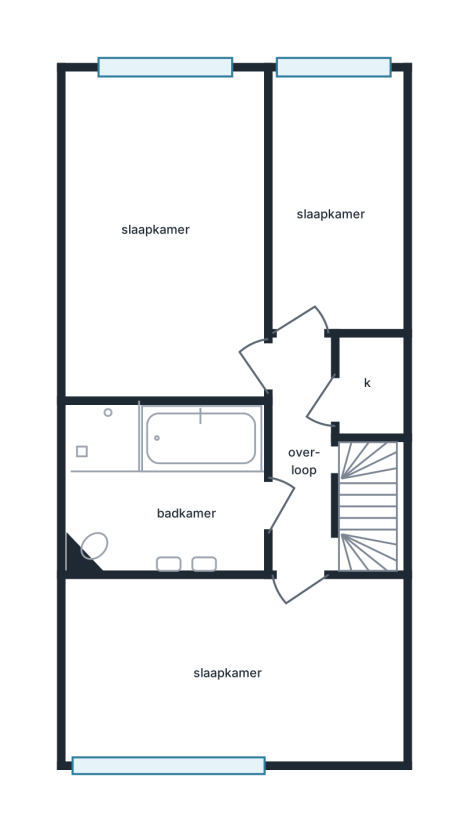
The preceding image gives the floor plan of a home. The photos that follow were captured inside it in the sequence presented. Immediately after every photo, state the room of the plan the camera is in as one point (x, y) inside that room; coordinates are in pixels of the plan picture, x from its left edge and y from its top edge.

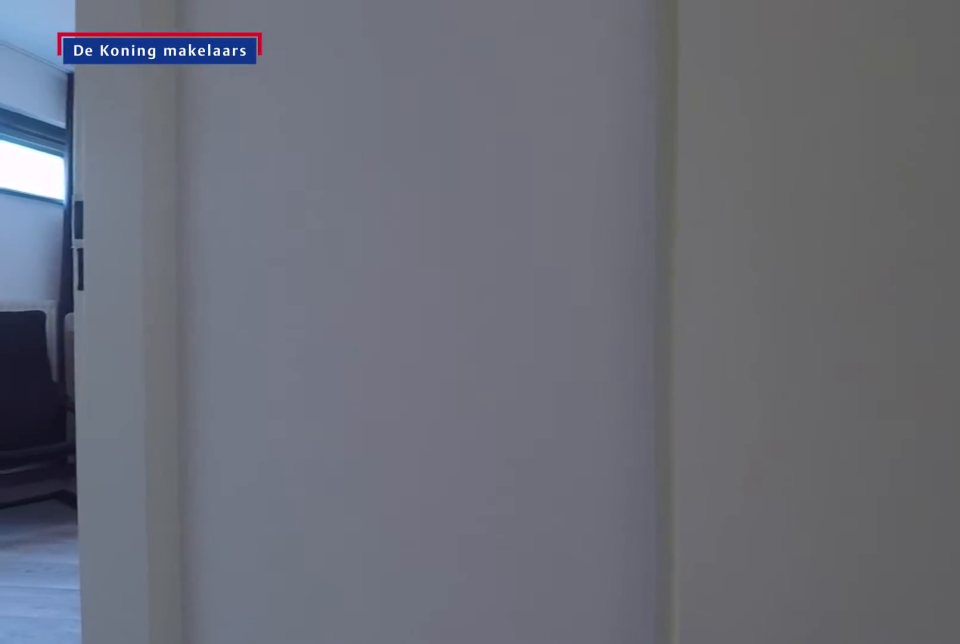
(306, 476)
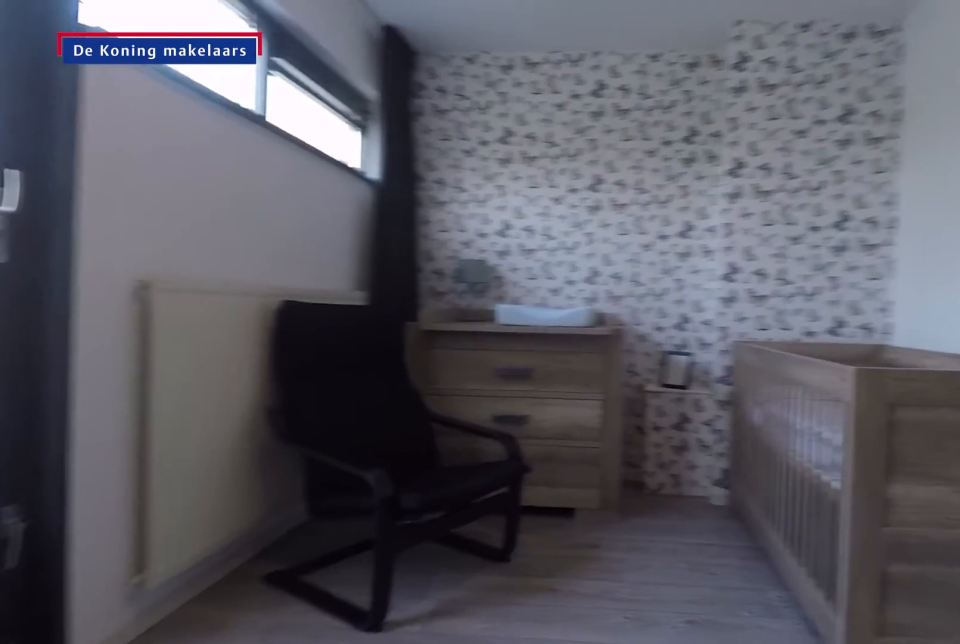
(235, 667)
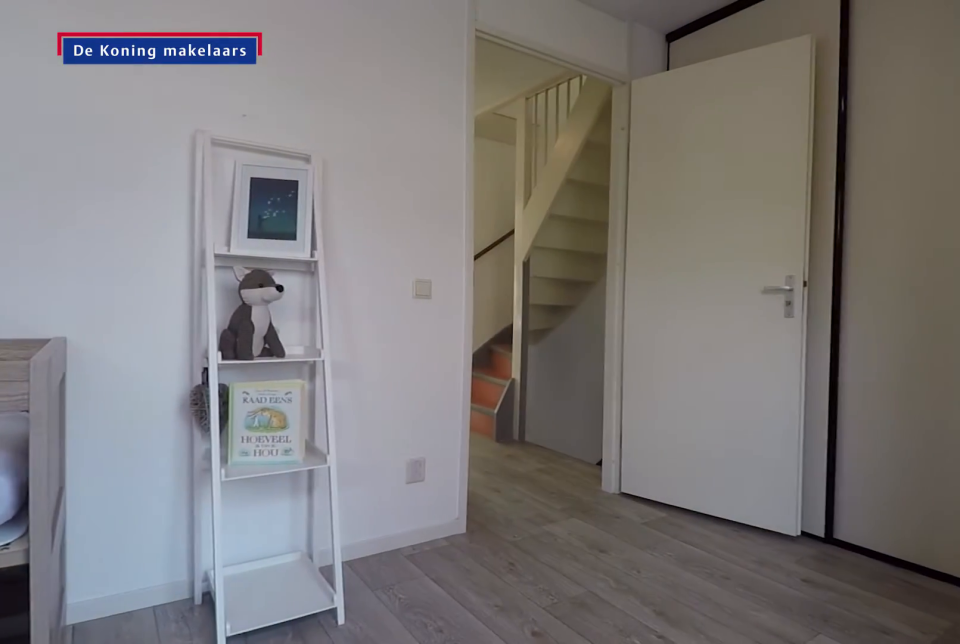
(235, 667)
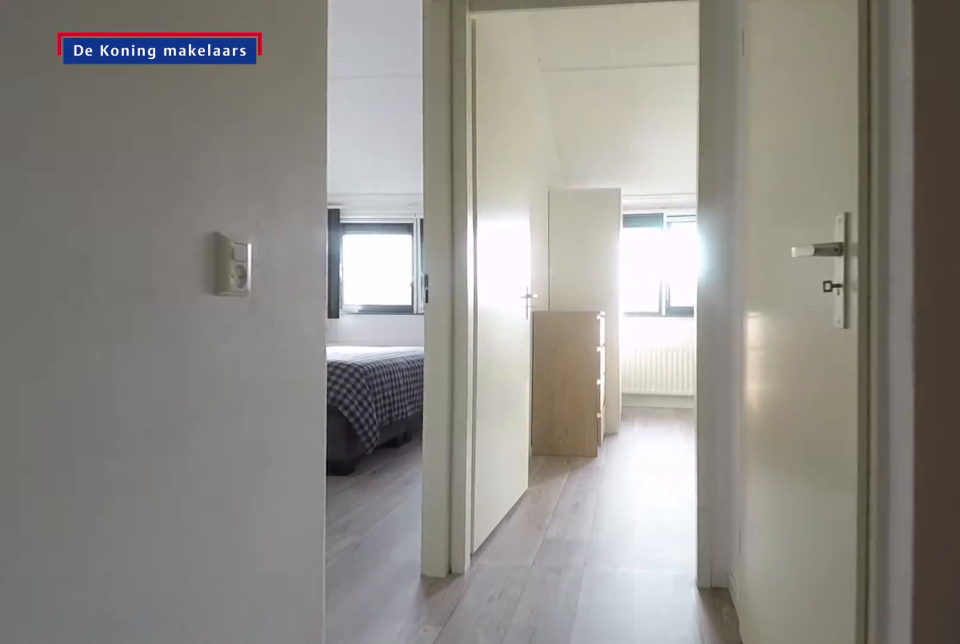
(306, 476)
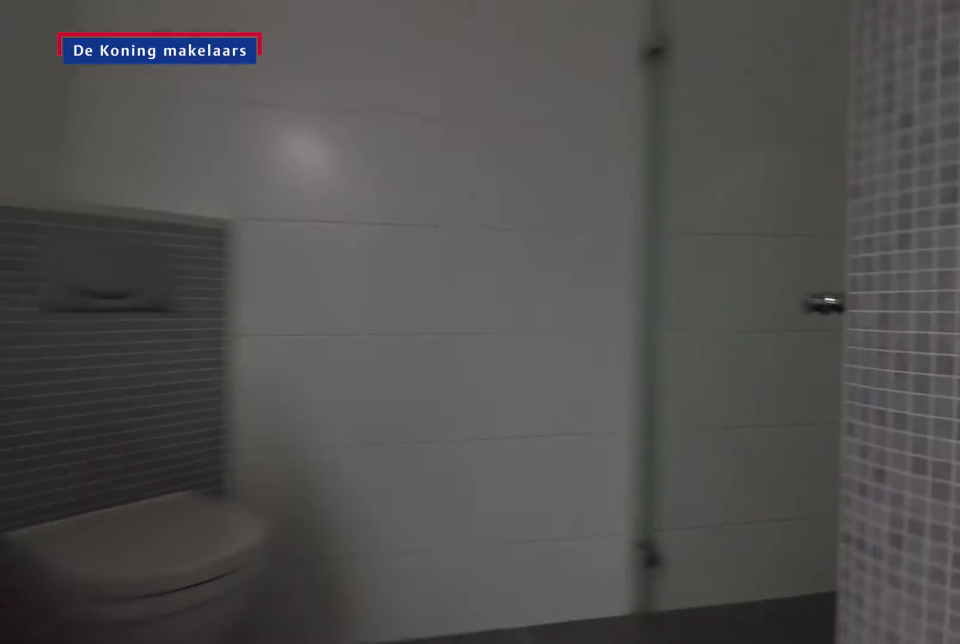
(168, 499)
